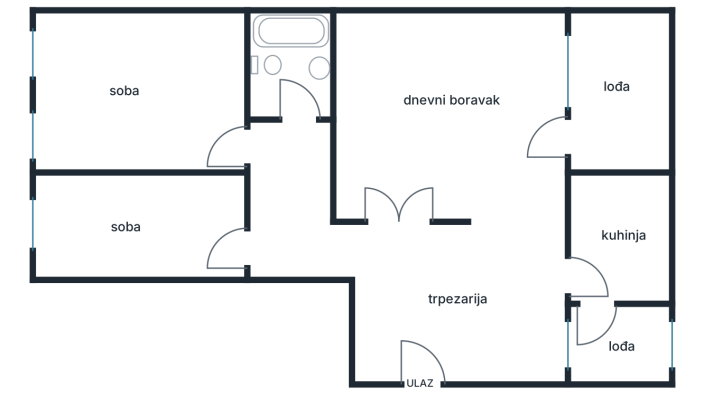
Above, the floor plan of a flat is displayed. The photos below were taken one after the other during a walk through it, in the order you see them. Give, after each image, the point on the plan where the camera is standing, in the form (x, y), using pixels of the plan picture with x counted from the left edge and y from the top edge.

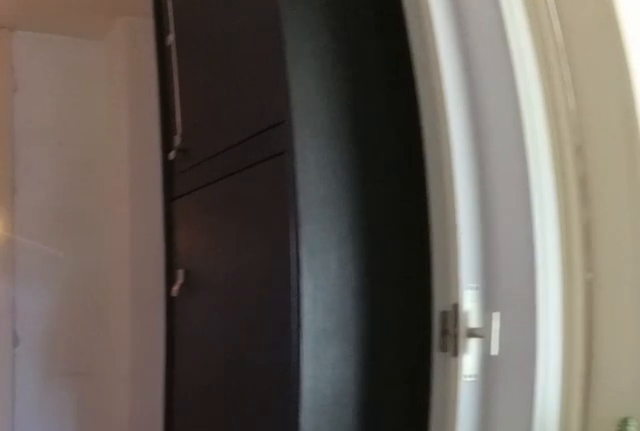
(384, 251)
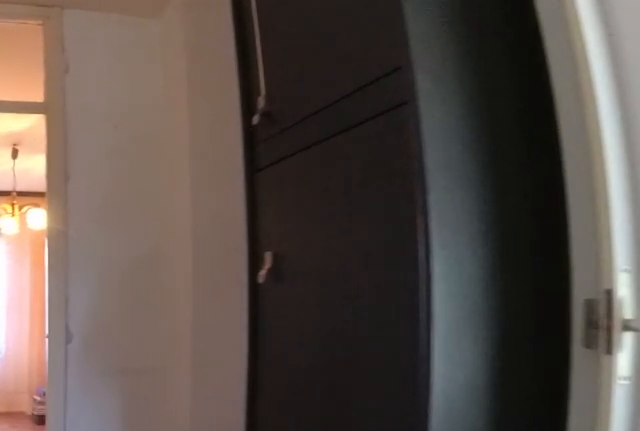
(381, 249)
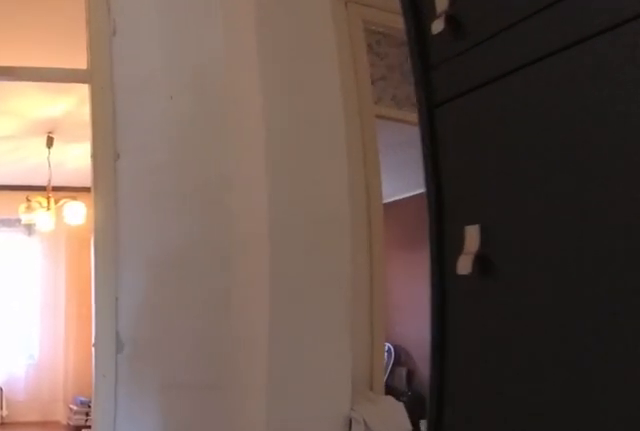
(365, 250)
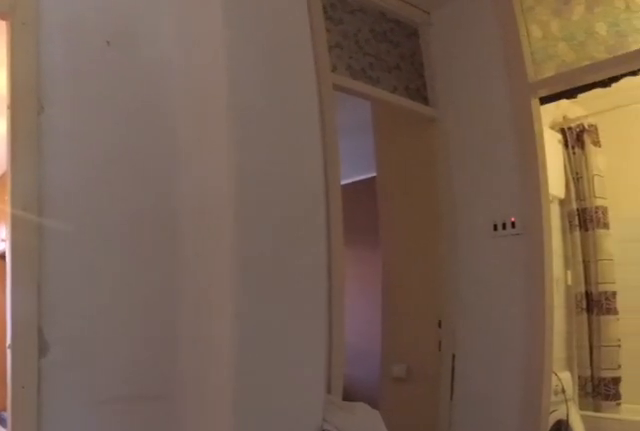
(339, 257)
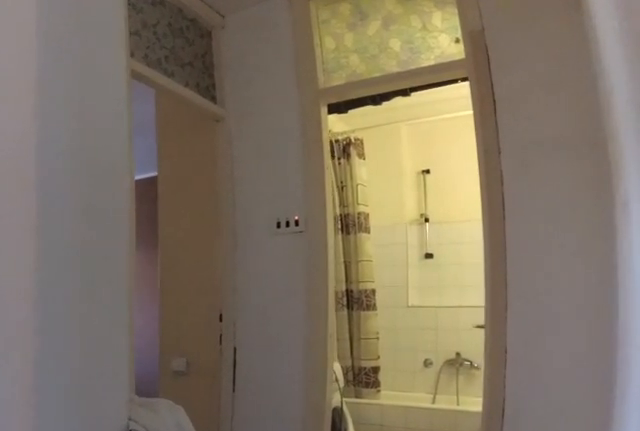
(308, 258)
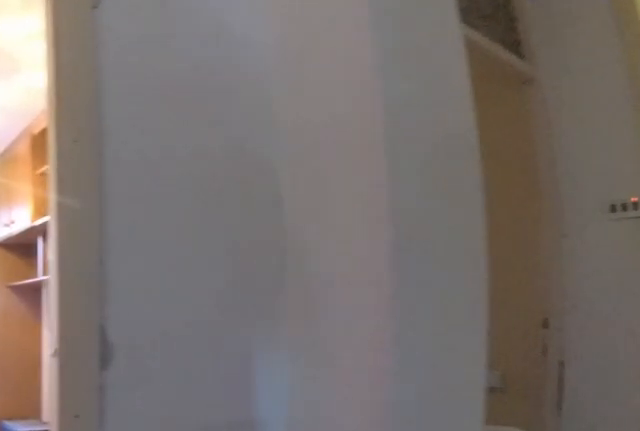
(287, 252)
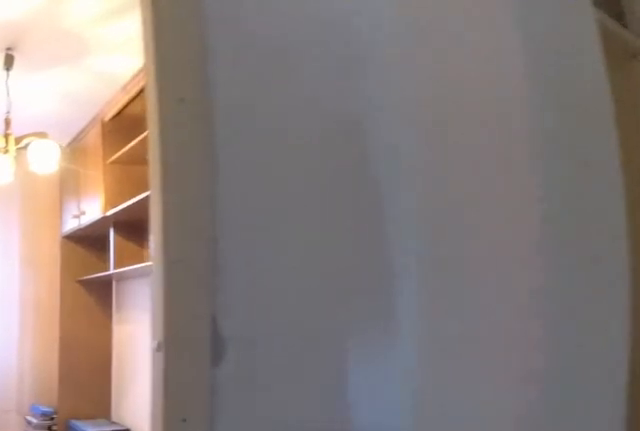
(283, 253)
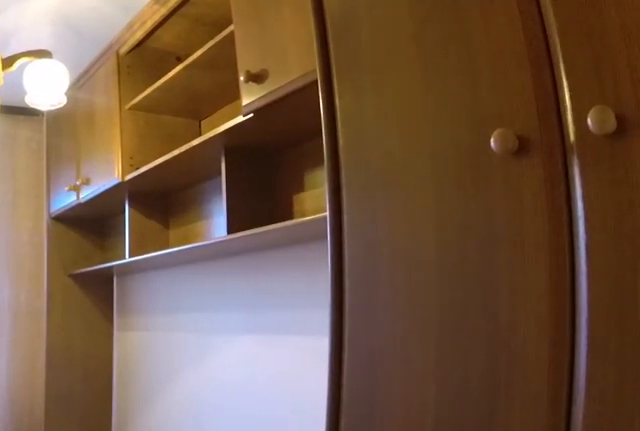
(255, 252)
